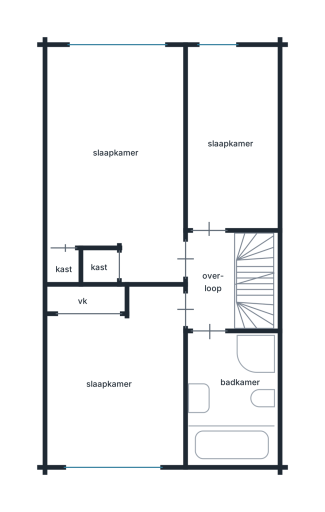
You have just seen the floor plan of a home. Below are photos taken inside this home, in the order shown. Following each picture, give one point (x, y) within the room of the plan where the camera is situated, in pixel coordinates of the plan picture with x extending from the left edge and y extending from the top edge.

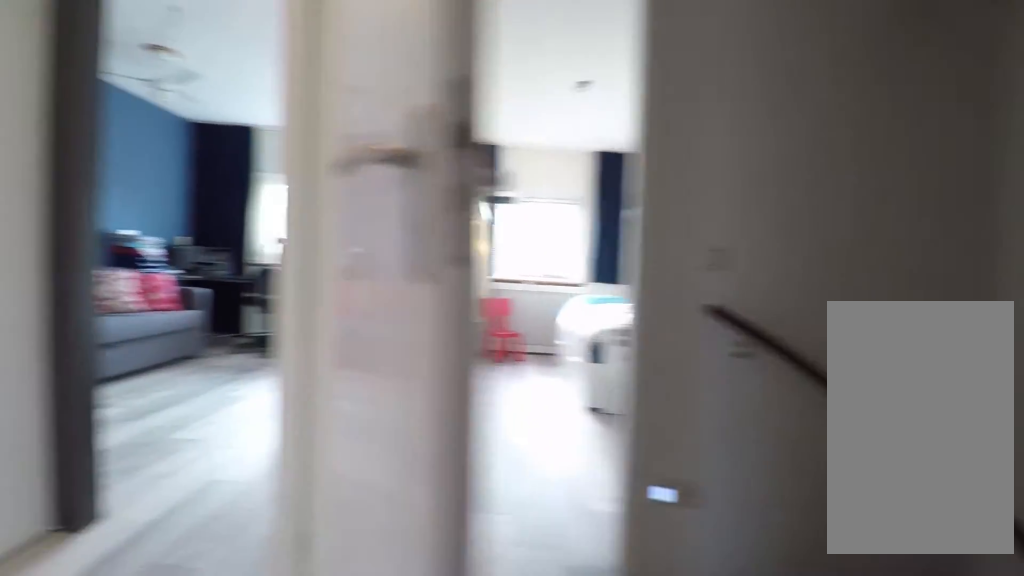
(211, 280)
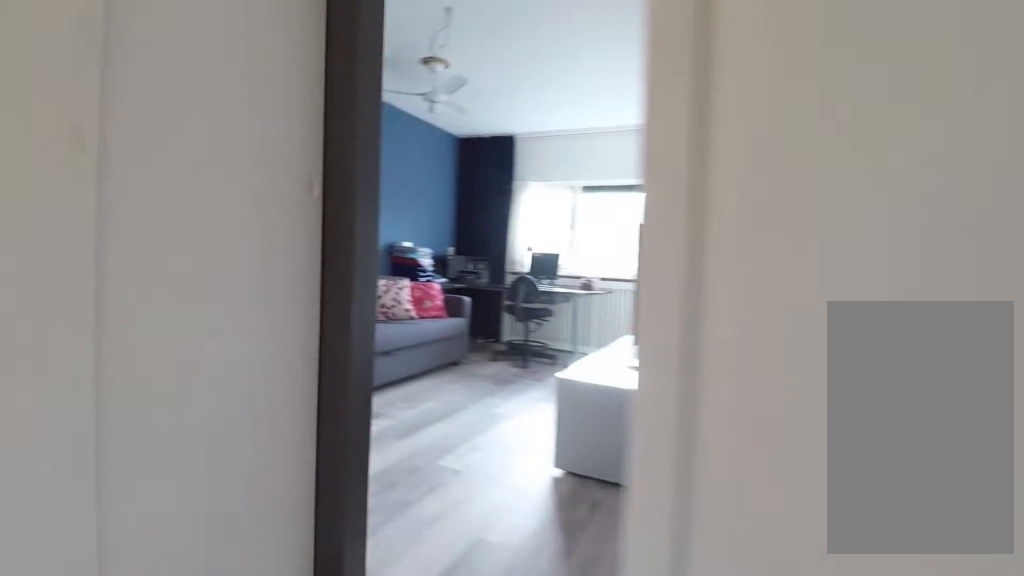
(211, 280)
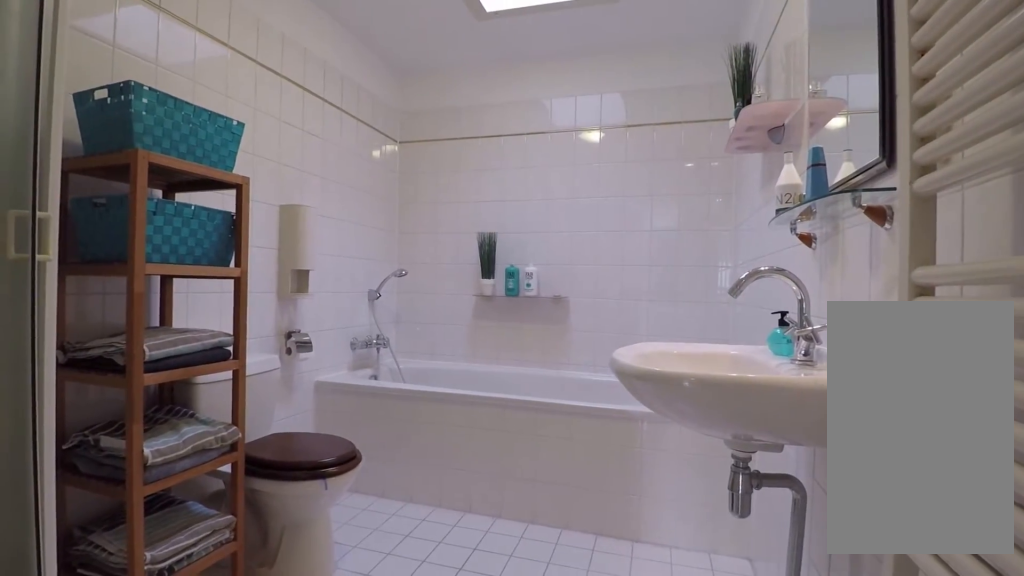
(232, 399)
